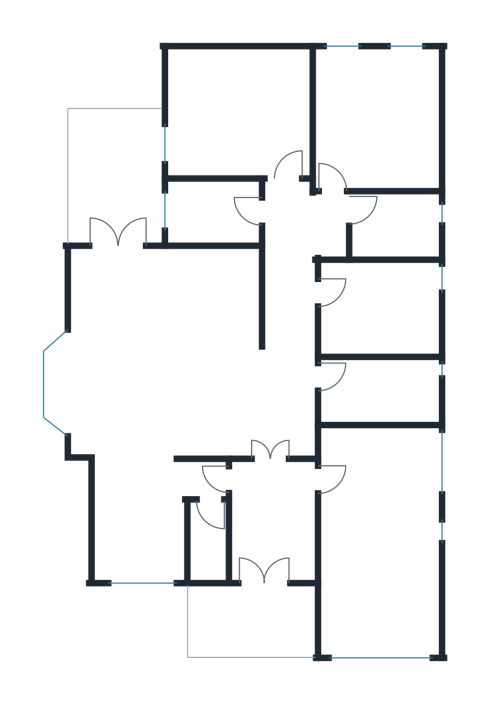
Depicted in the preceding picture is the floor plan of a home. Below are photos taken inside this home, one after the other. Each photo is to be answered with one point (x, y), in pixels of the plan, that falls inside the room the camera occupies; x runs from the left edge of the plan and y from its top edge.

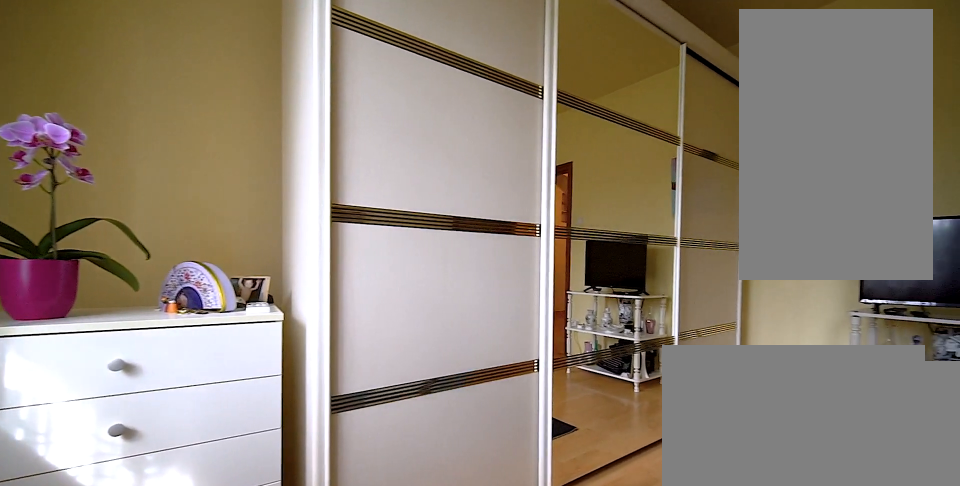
(378, 119)
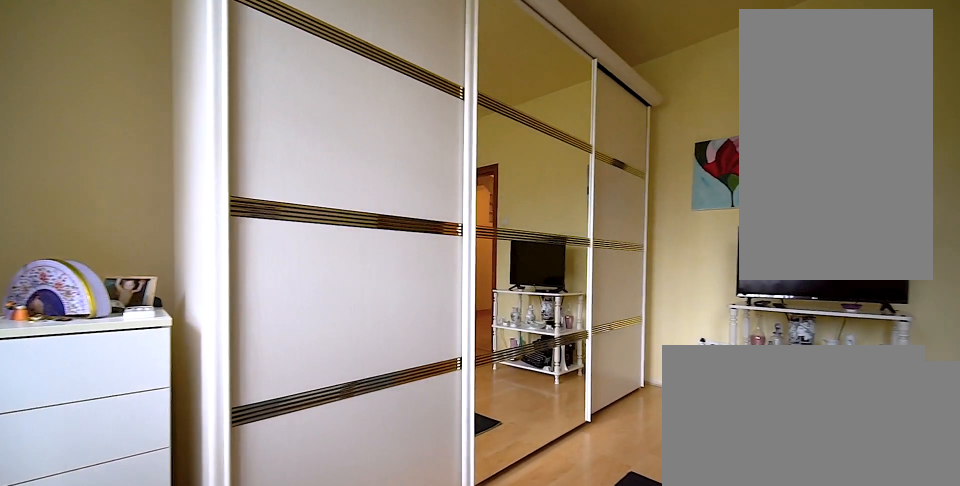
(378, 119)
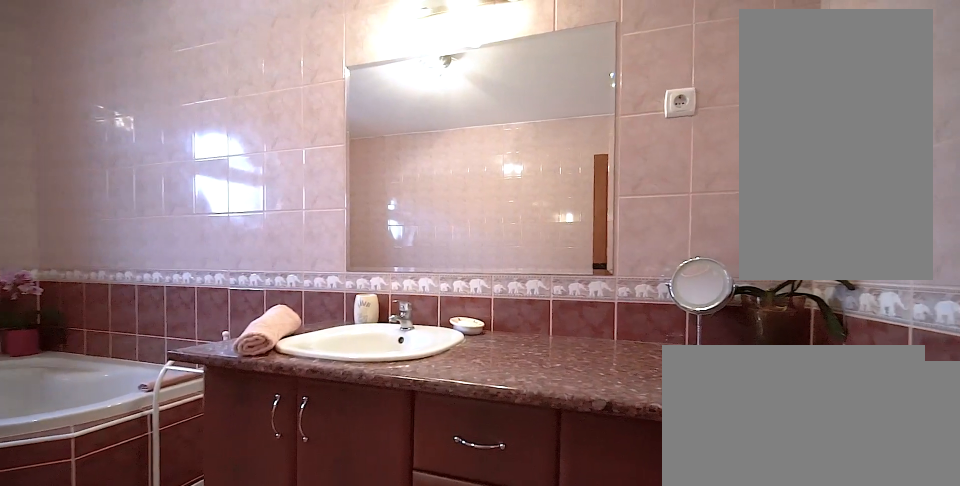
(374, 312)
